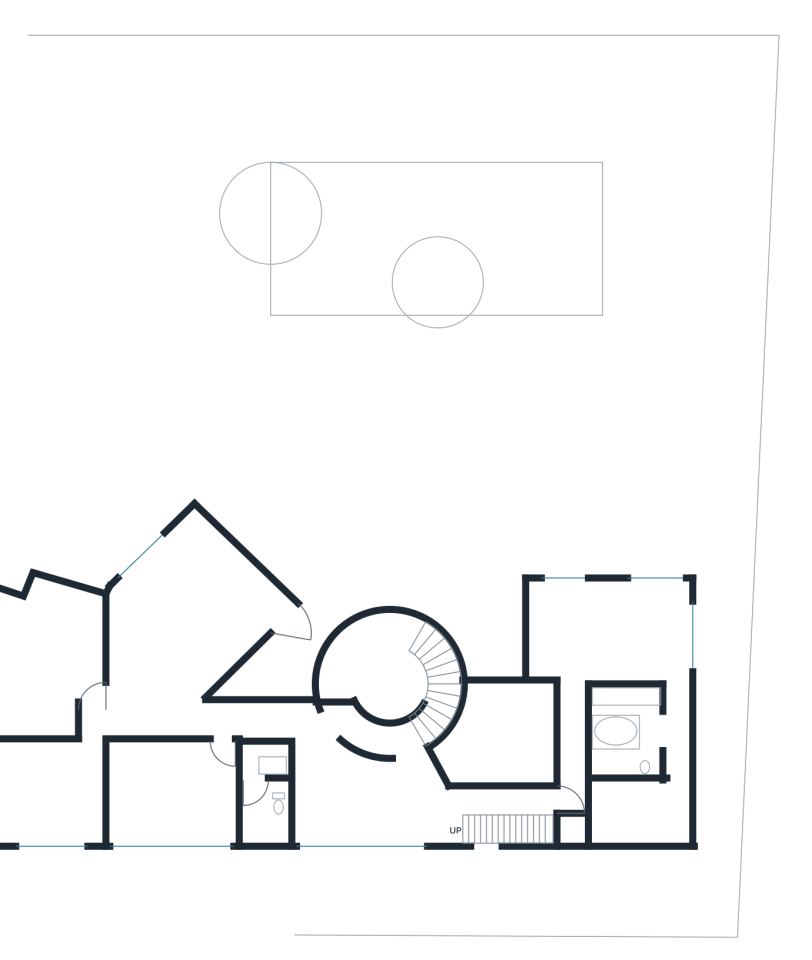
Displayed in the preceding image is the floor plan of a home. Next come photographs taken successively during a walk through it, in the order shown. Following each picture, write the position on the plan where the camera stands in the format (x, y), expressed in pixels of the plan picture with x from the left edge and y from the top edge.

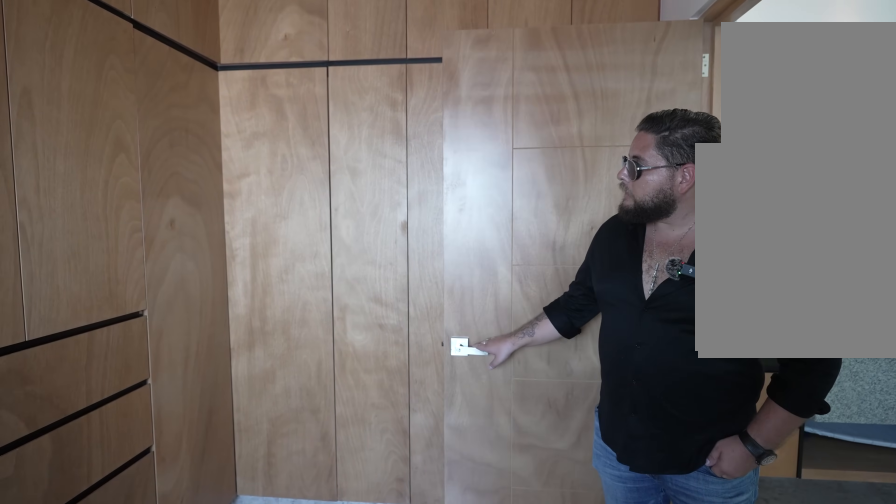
(633, 816)
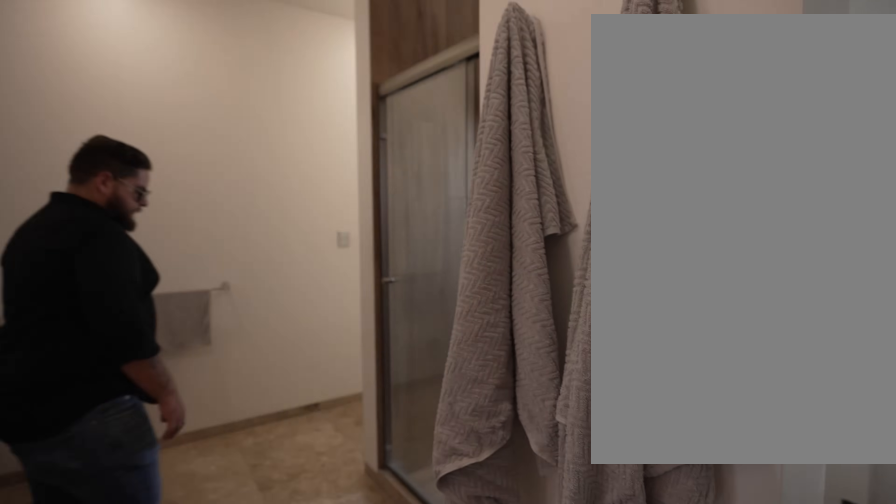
(660, 735)
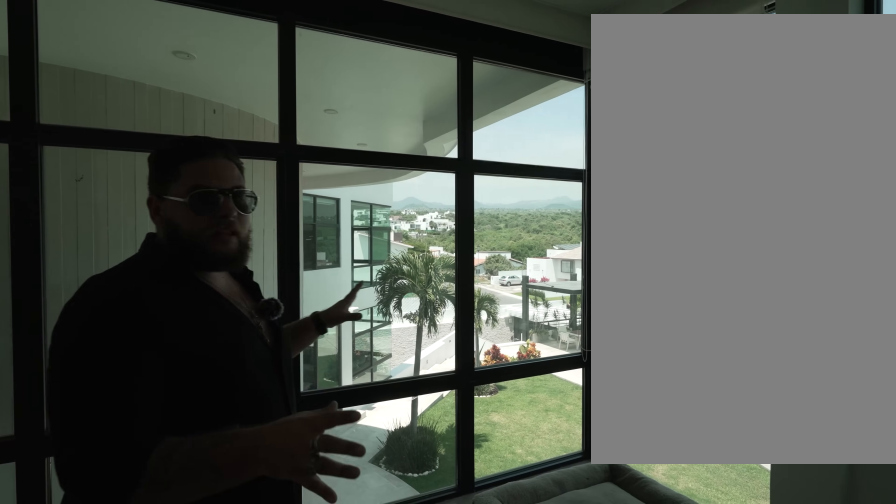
(595, 600)
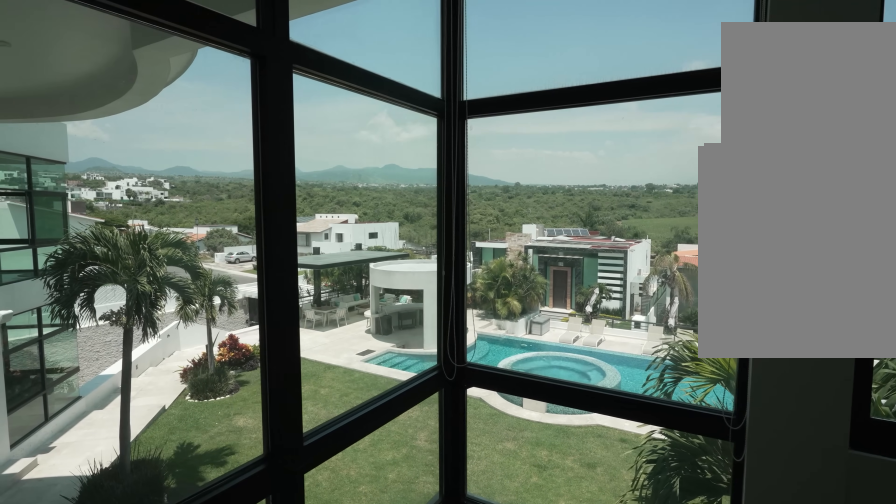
(595, 600)
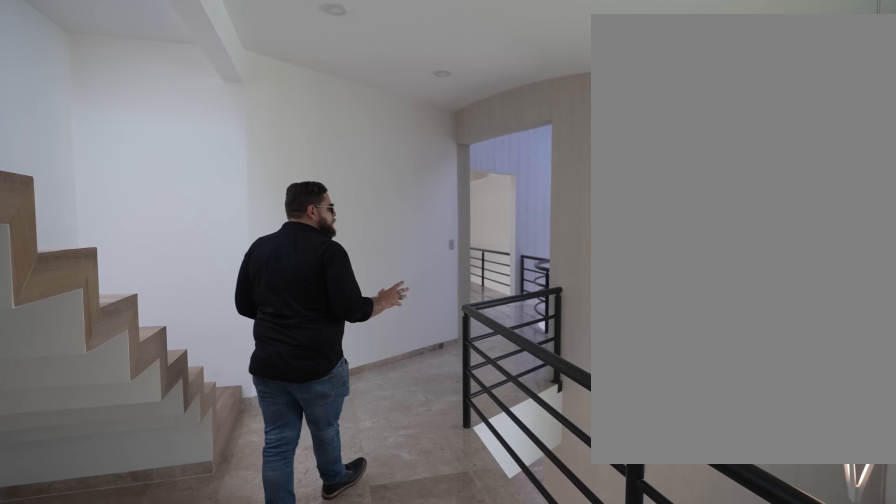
(530, 795)
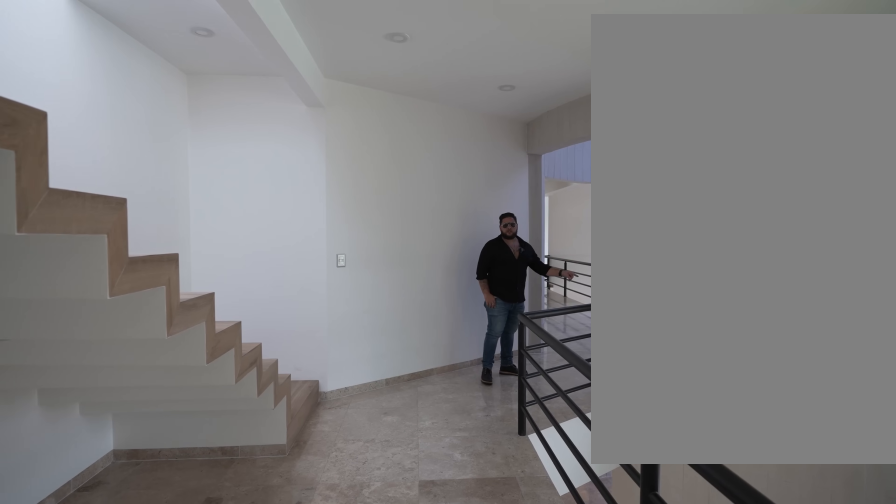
(526, 797)
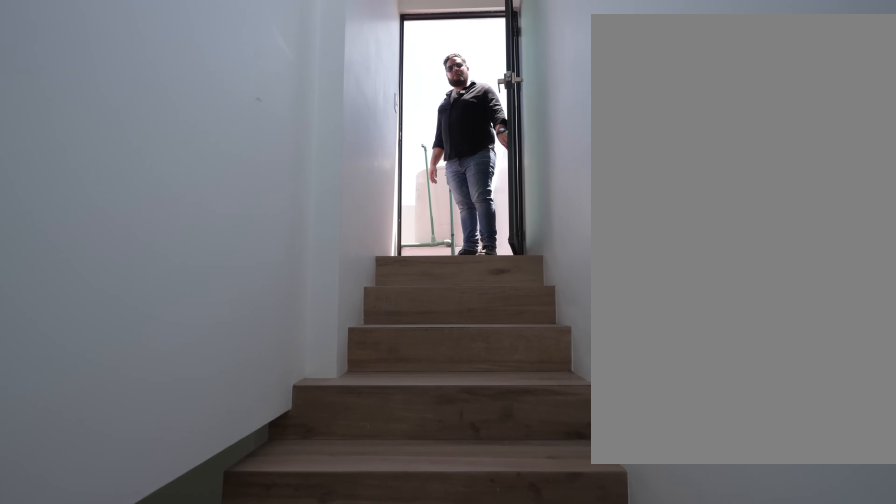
(484, 830)
